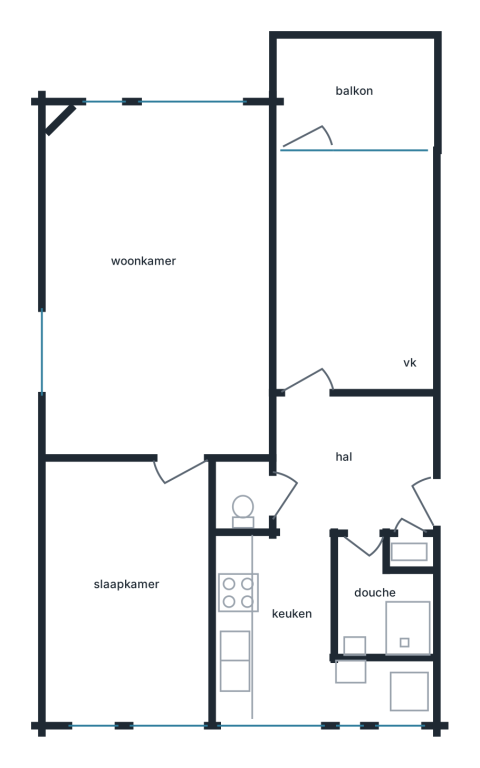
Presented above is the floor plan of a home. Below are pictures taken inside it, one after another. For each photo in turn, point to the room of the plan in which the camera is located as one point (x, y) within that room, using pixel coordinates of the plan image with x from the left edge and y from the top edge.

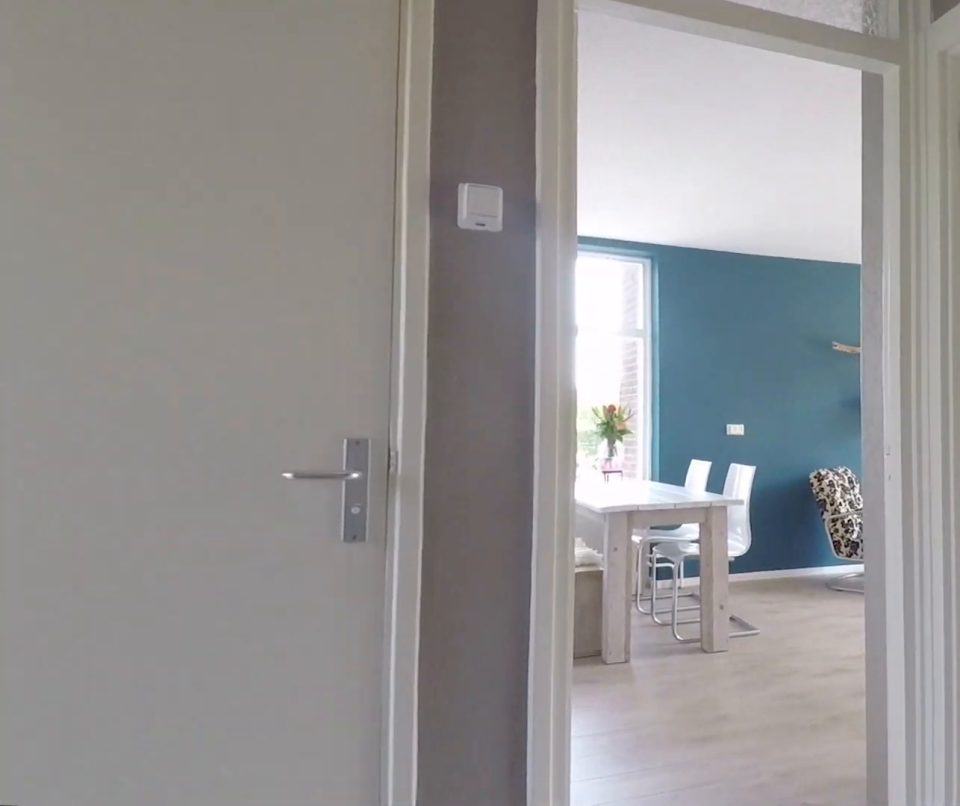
(353, 464)
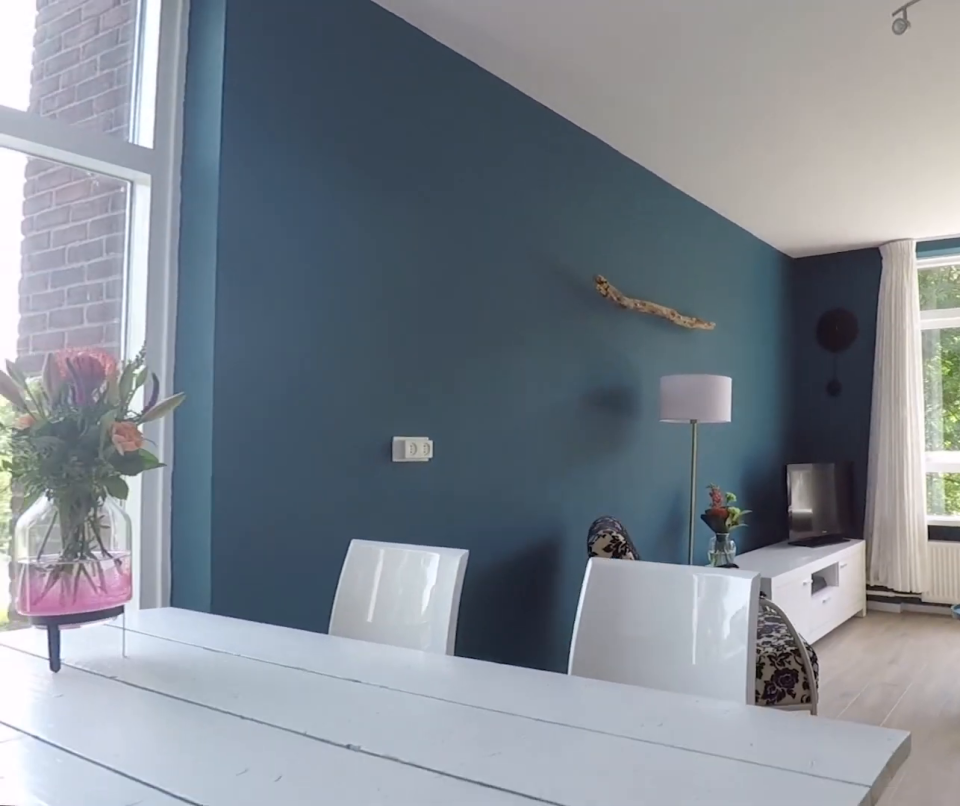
(158, 282)
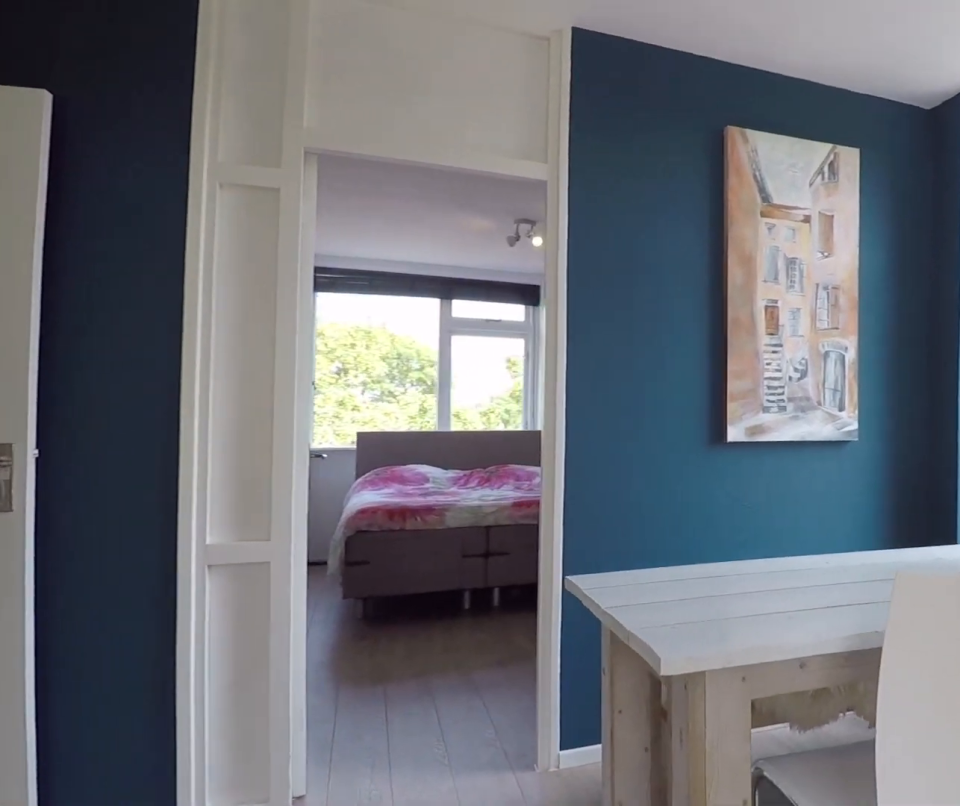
(158, 282)
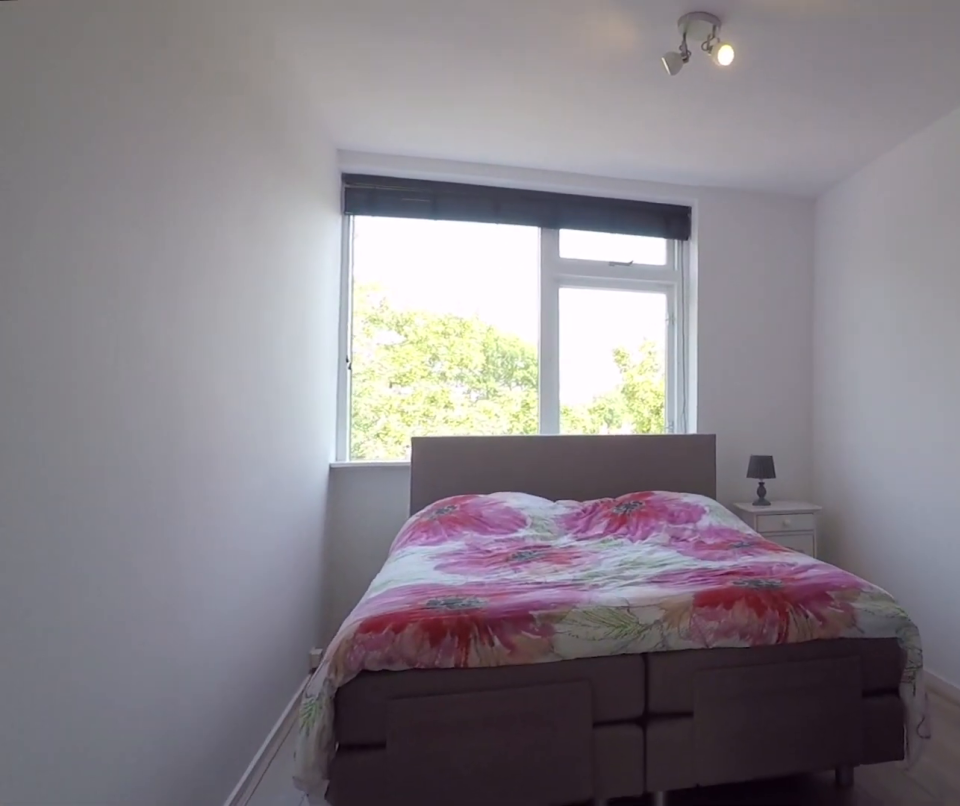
(129, 591)
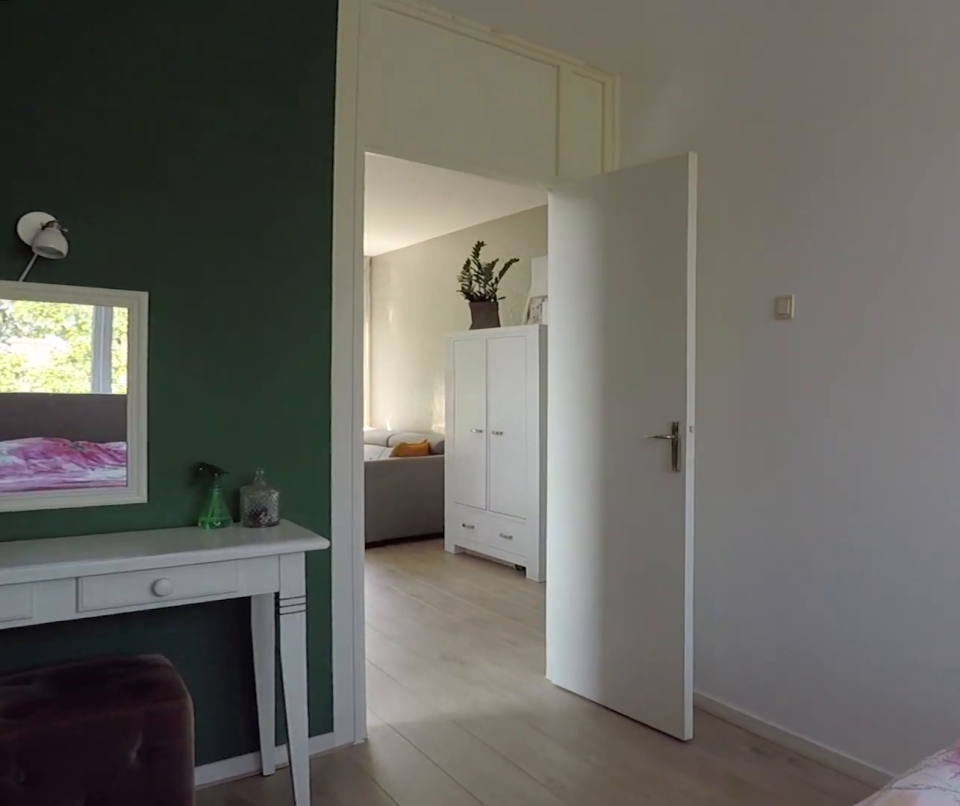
(129, 591)
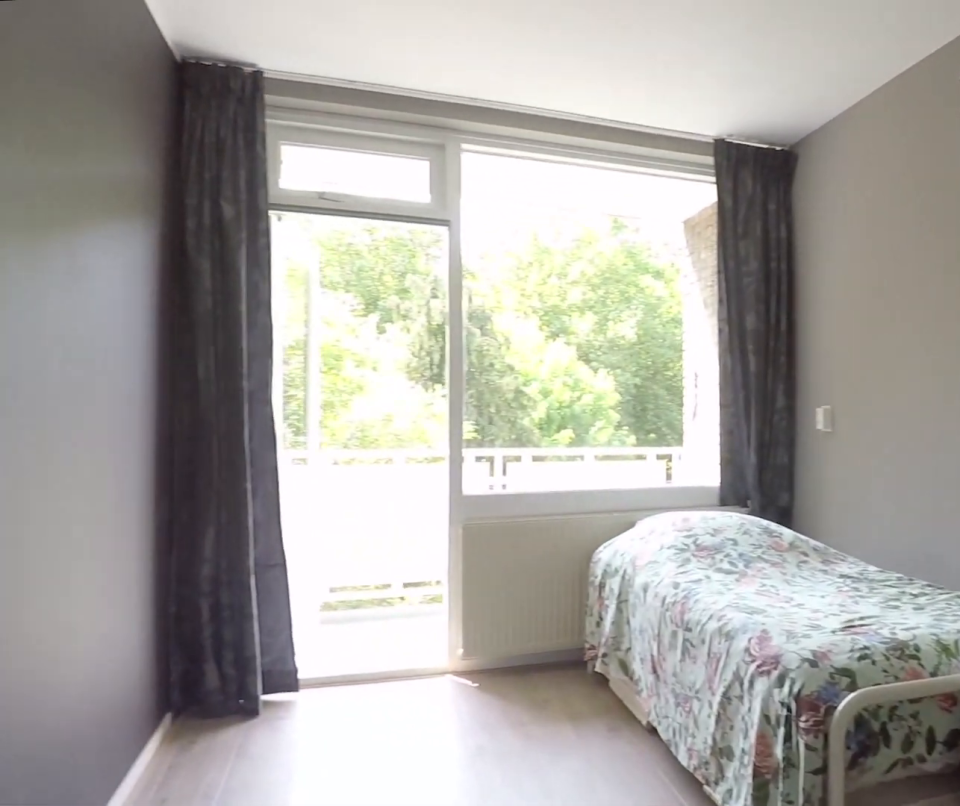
(352, 275)
